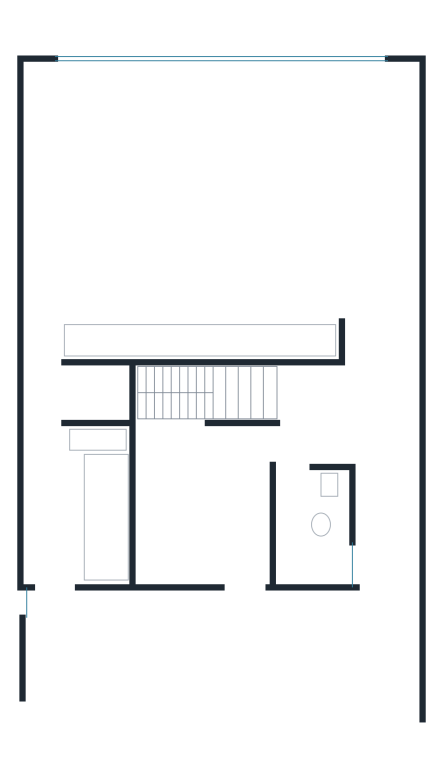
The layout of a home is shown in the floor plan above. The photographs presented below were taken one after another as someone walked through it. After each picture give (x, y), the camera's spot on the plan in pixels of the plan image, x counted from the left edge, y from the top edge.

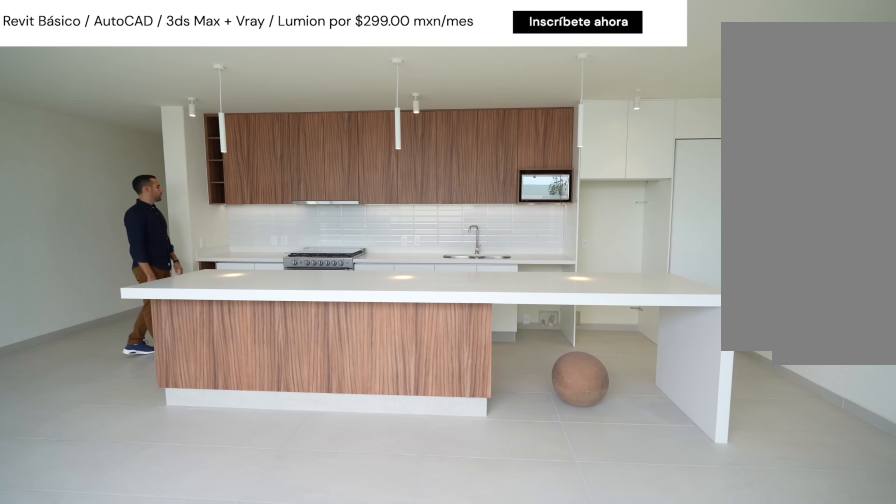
(191, 153)
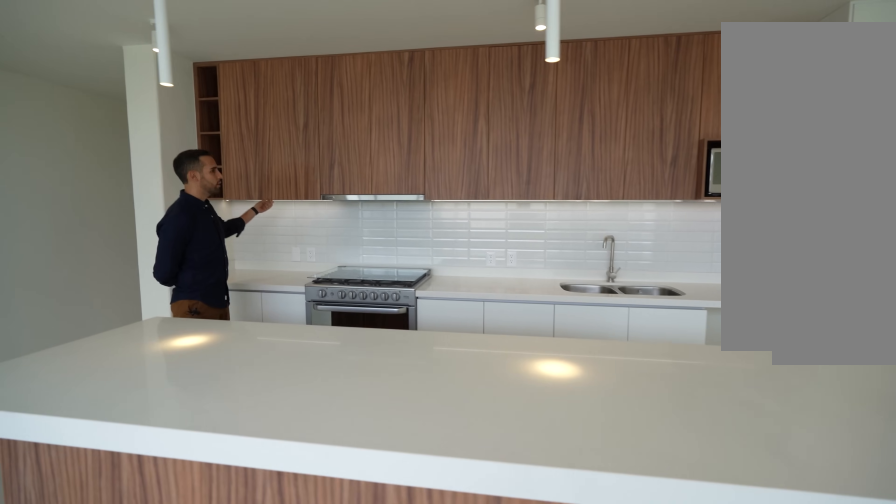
(212, 200)
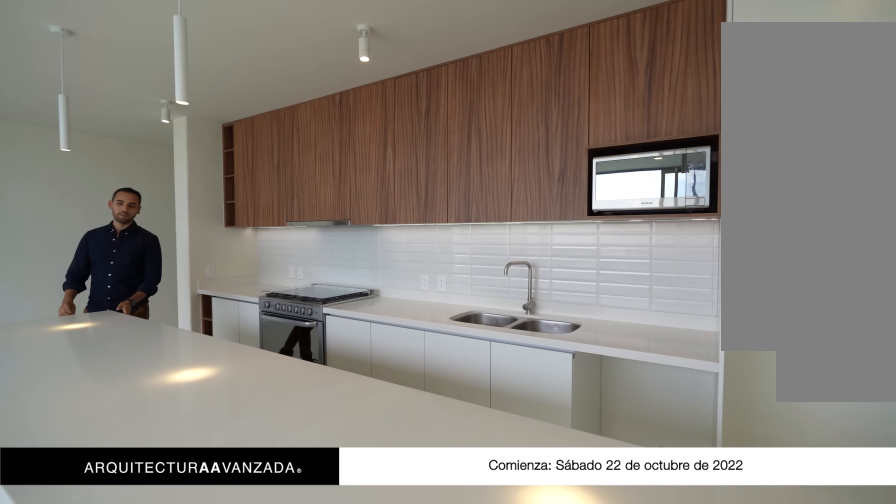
(208, 223)
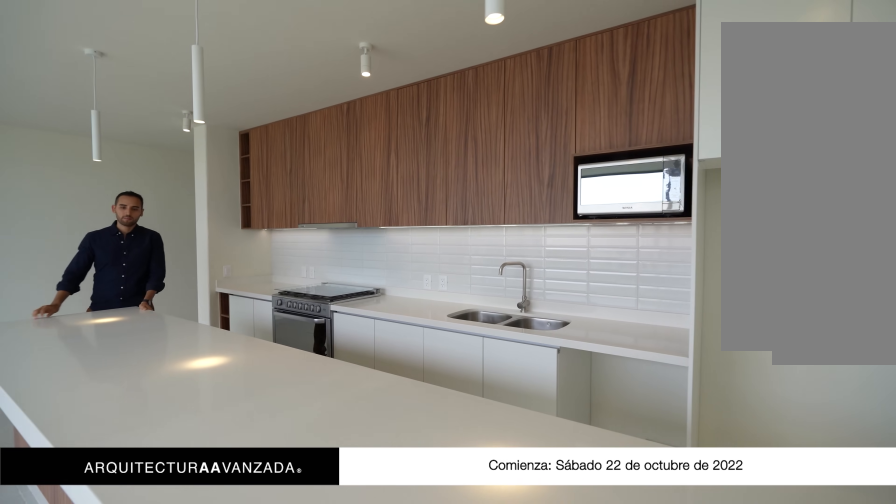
(180, 223)
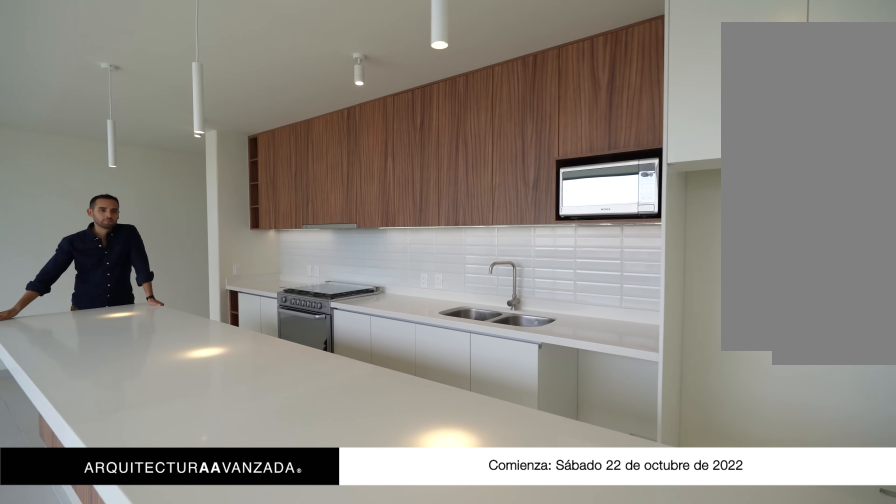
(161, 222)
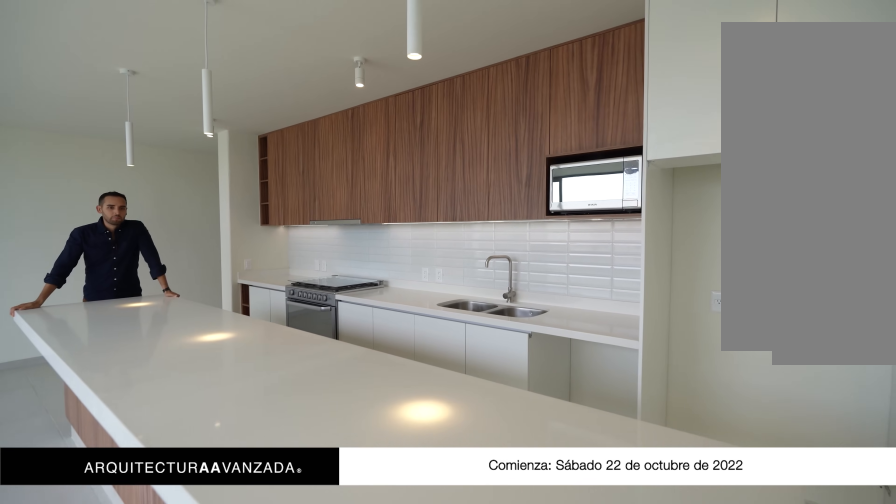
(145, 219)
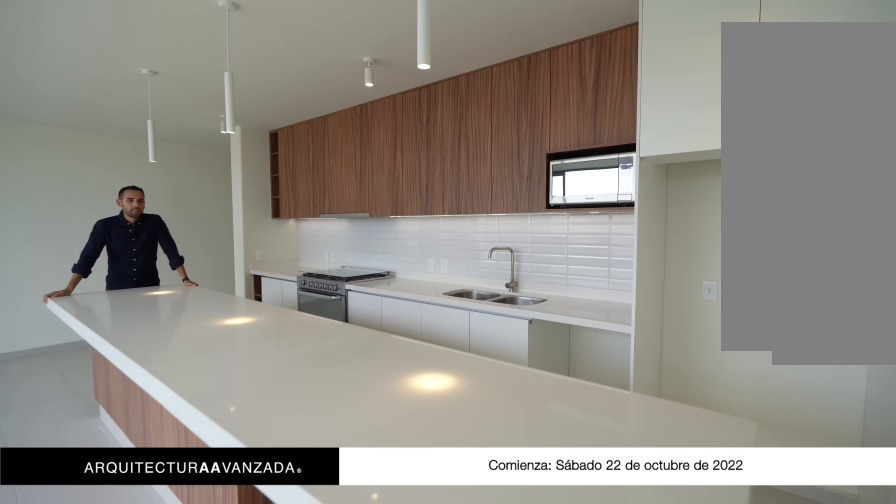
(134, 220)
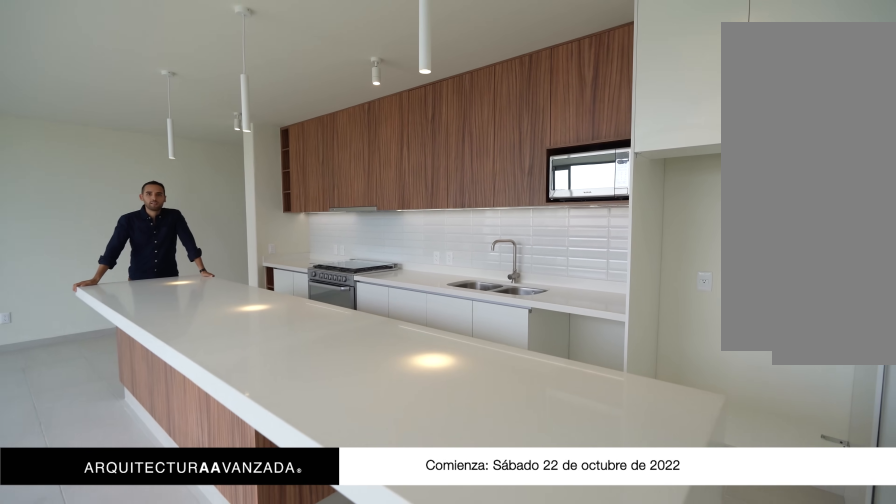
(131, 220)
